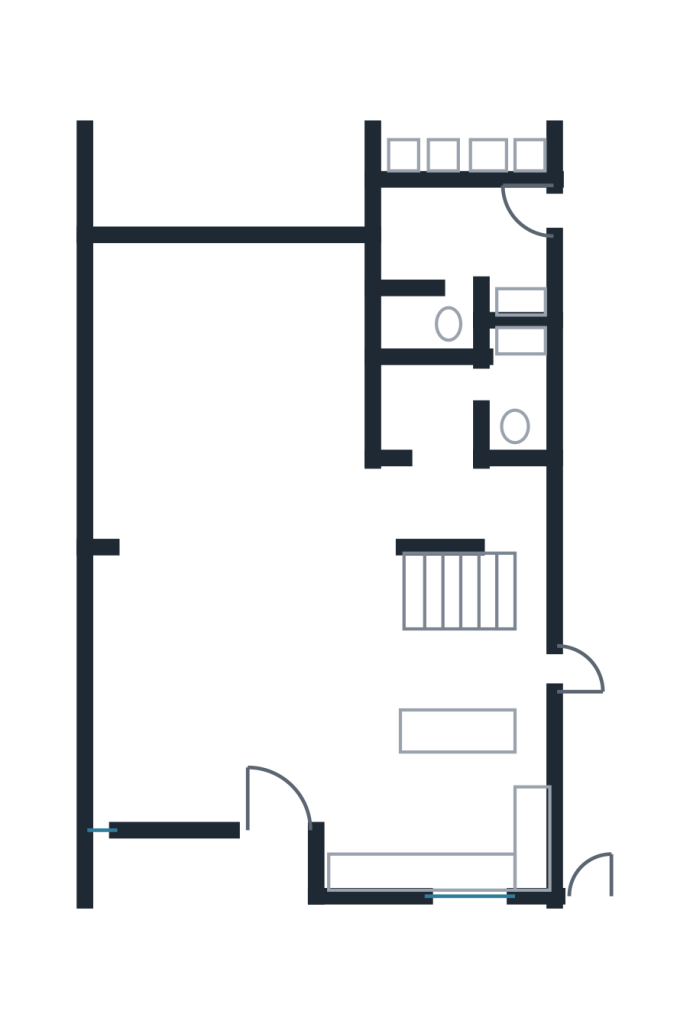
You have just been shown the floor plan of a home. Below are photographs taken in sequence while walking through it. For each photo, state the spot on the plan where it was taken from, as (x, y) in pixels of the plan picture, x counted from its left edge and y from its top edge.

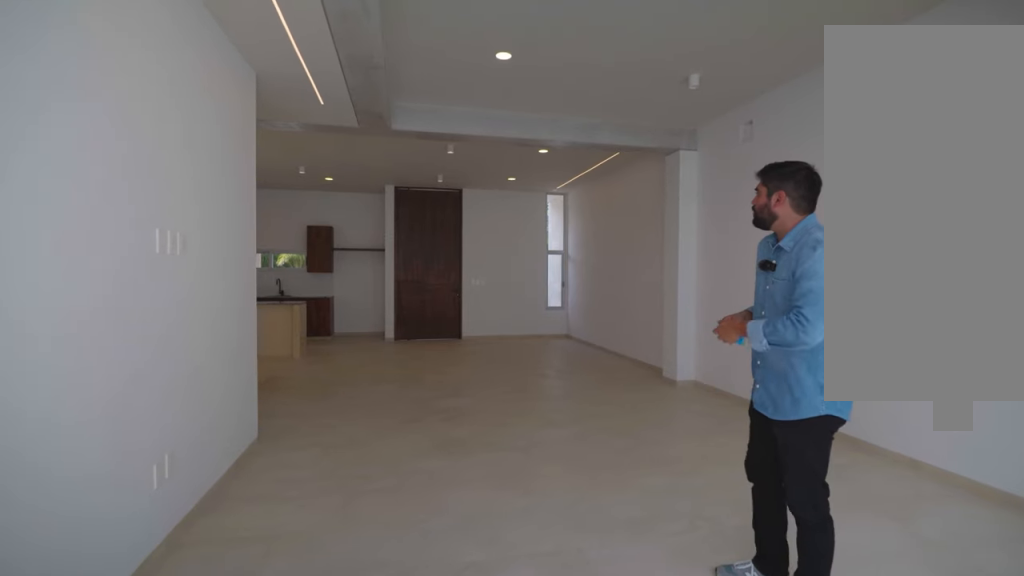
(207, 287)
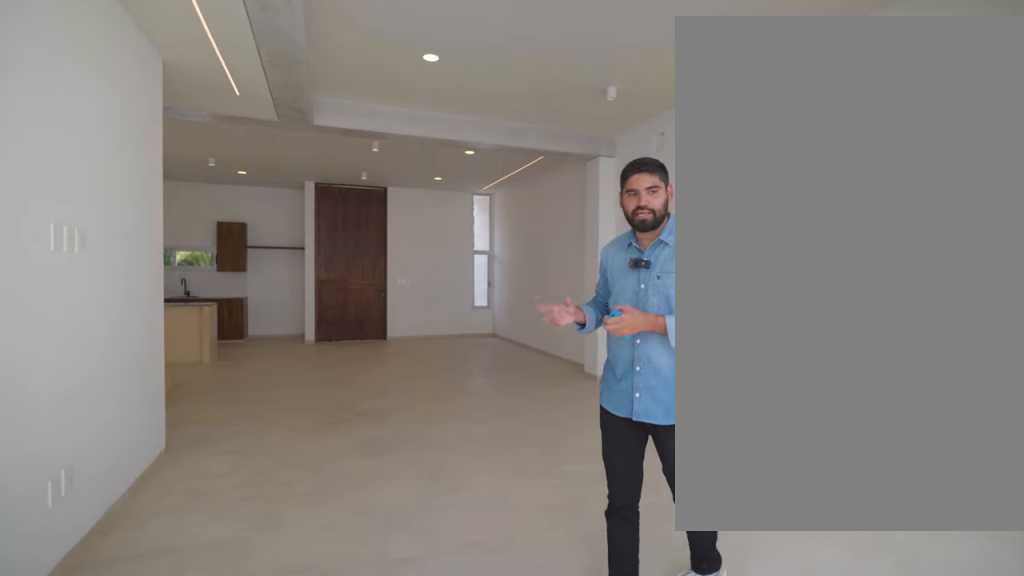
(206, 287)
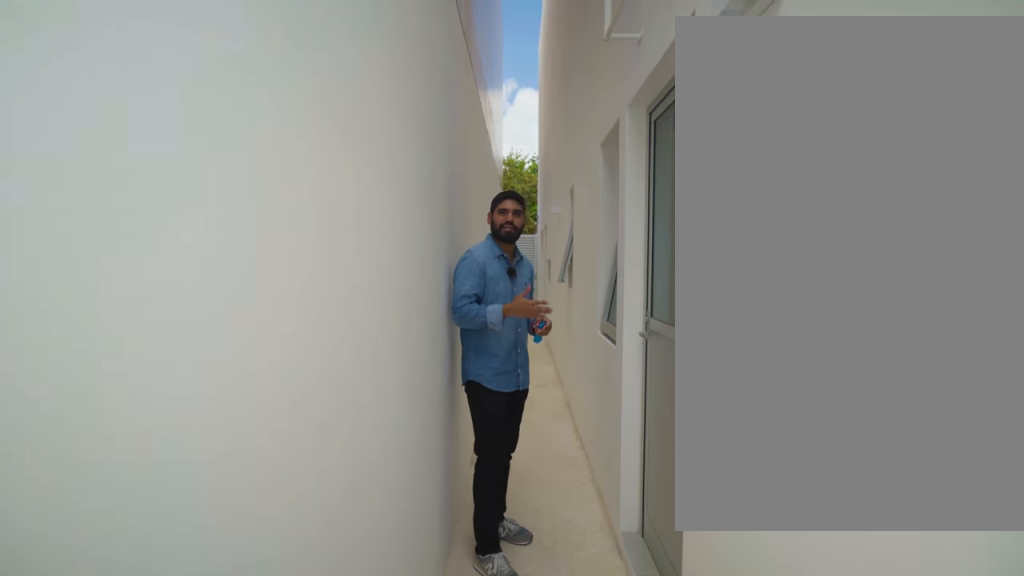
(581, 203)
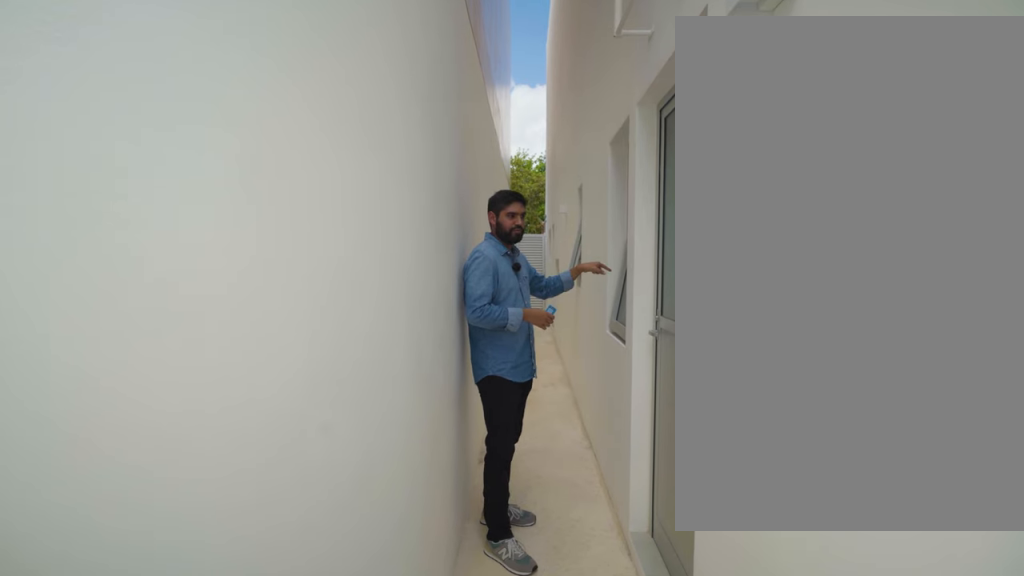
(581, 204)
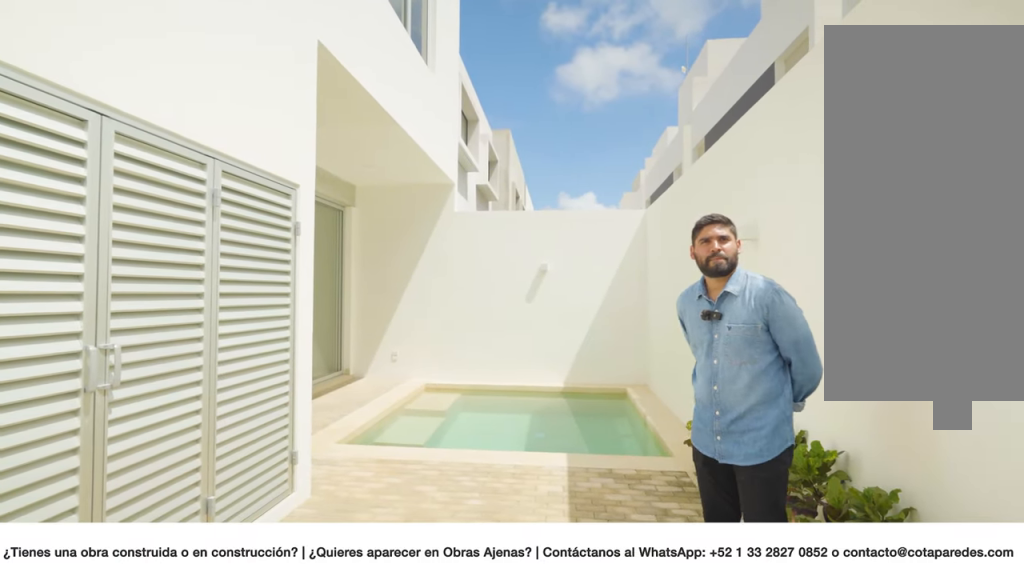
(587, 174)
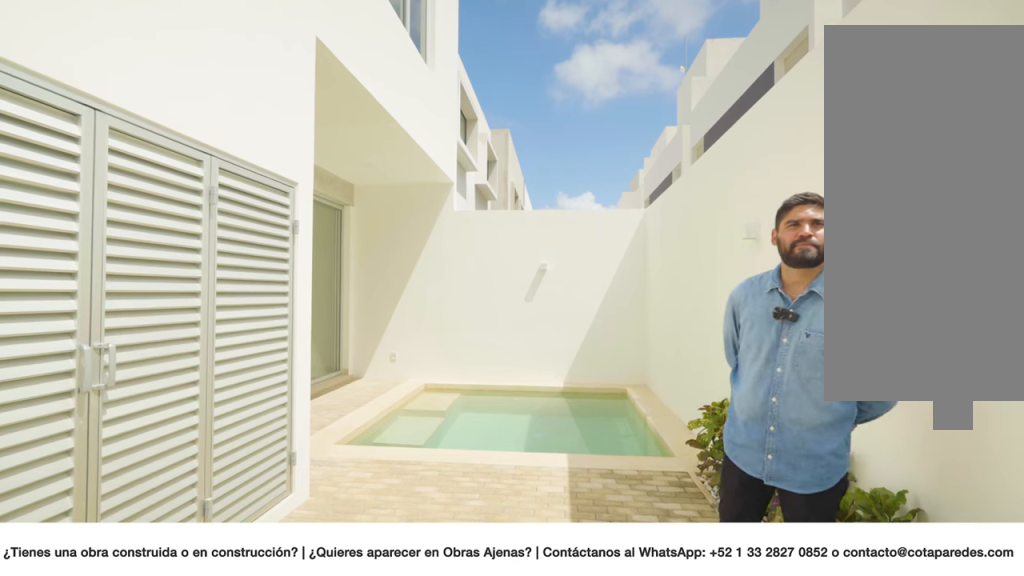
(587, 110)
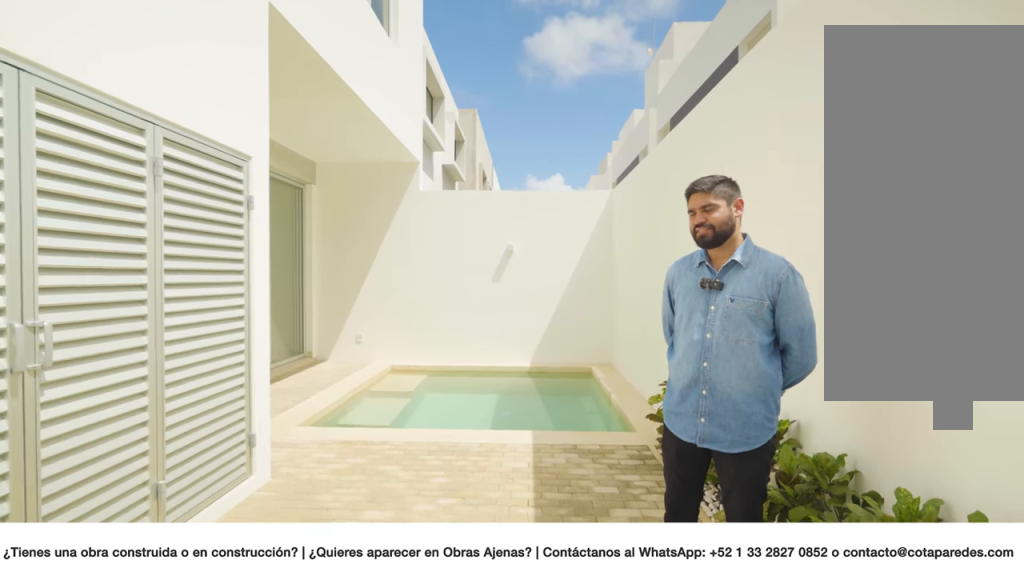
(587, 110)
